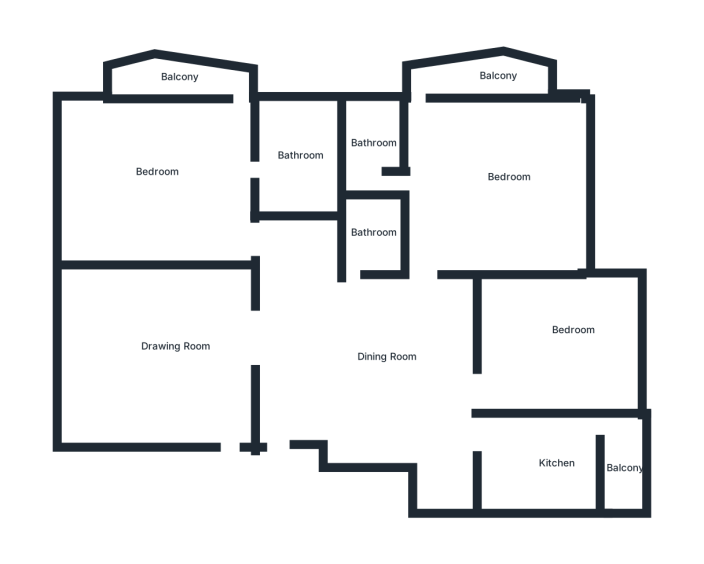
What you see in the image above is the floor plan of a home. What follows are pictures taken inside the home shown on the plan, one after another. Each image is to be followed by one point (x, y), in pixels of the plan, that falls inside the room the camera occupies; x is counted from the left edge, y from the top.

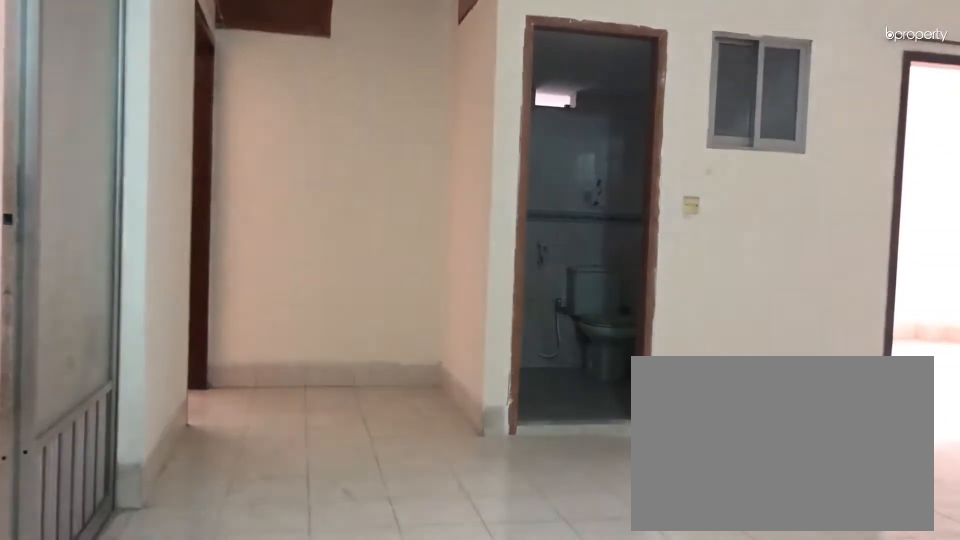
(291, 427)
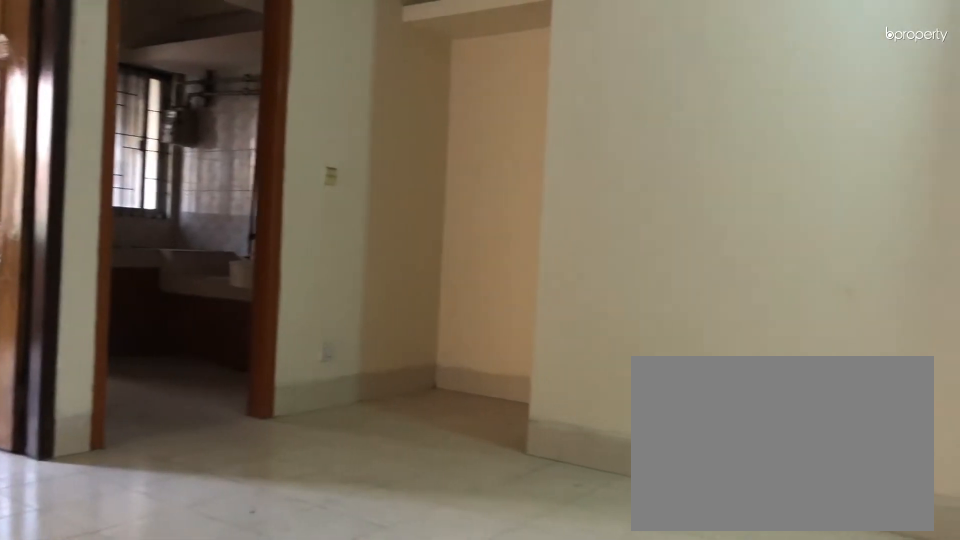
(380, 348)
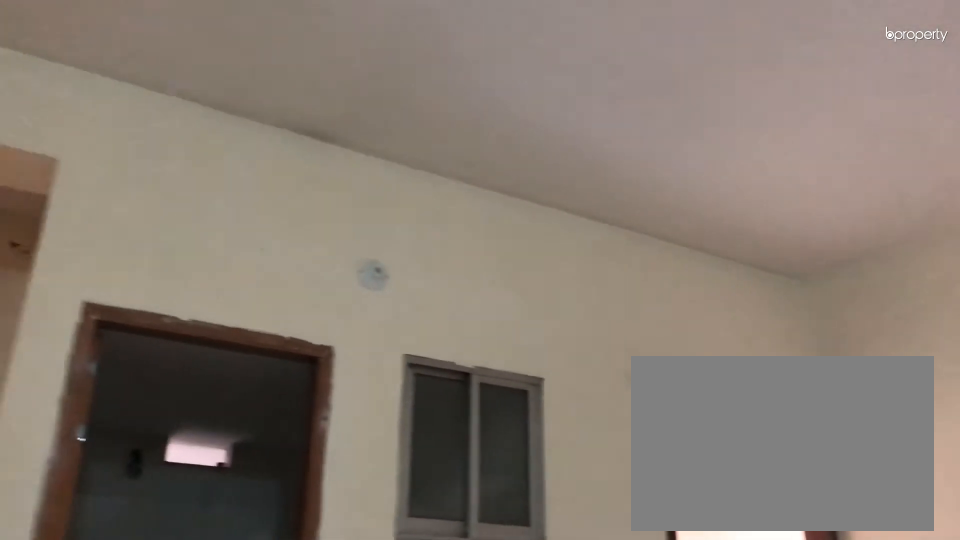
(381, 349)
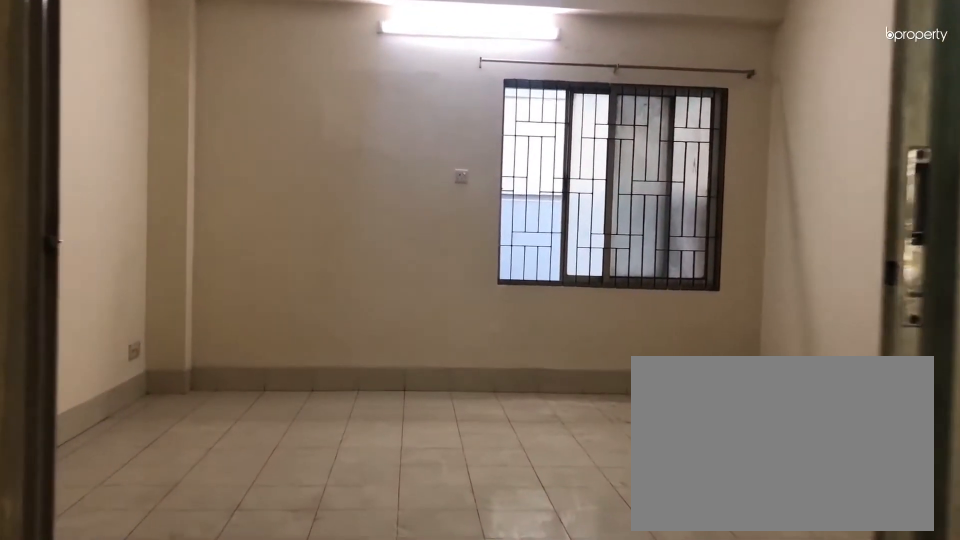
(221, 348)
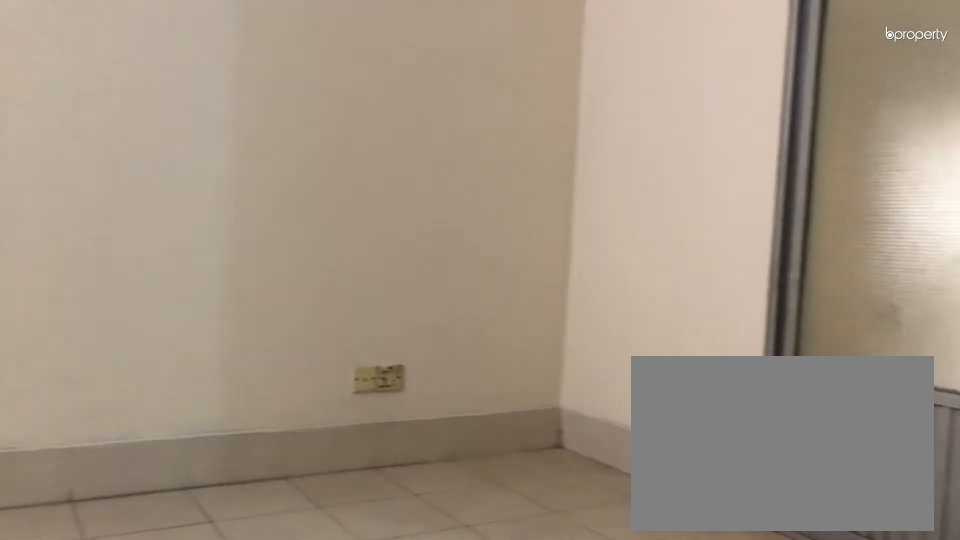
(142, 354)
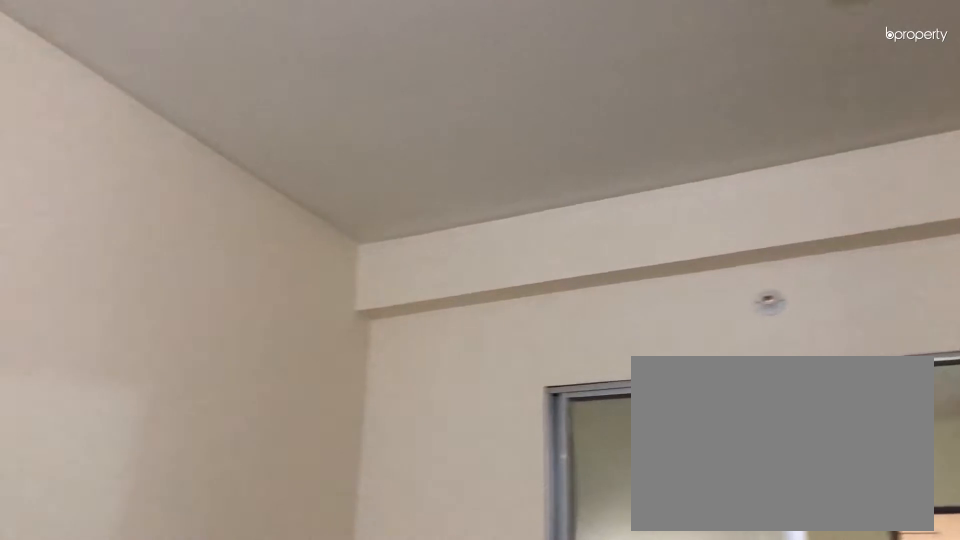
(142, 354)
